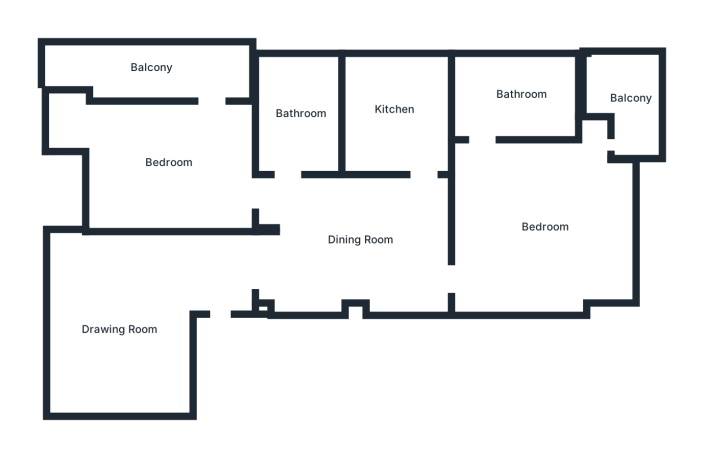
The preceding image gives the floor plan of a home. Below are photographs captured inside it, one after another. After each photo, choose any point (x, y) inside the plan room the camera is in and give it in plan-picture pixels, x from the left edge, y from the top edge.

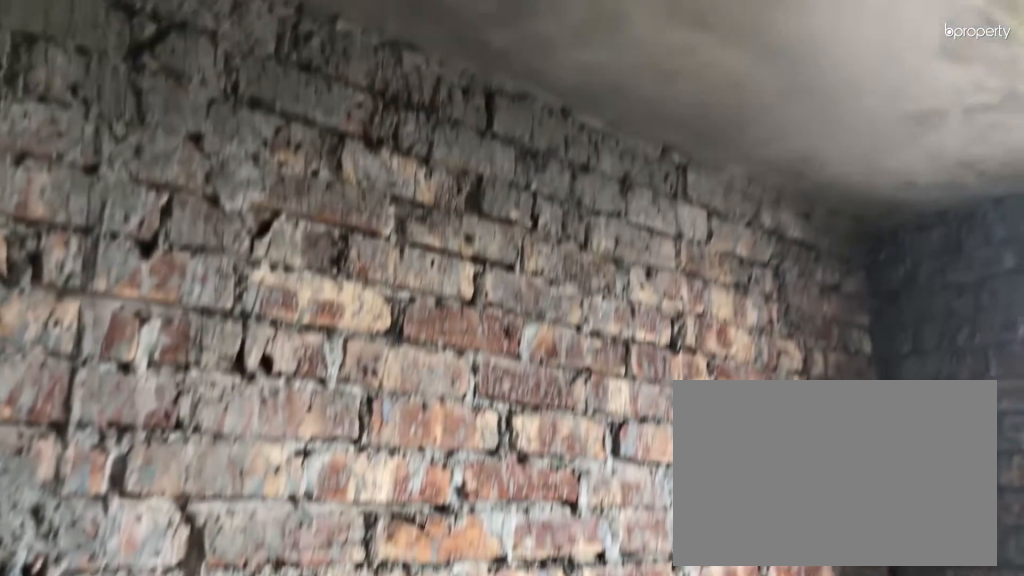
(393, 107)
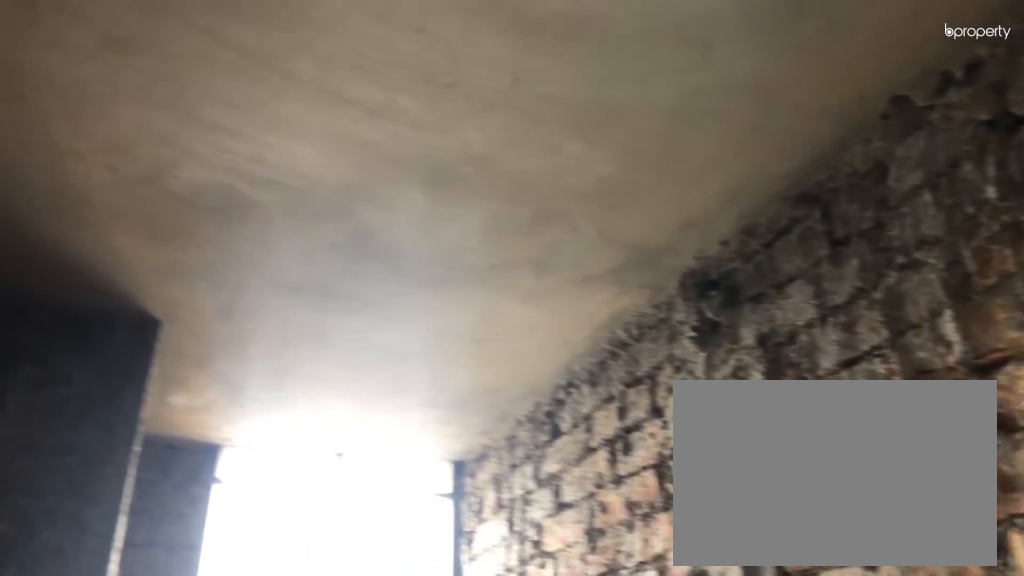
(296, 113)
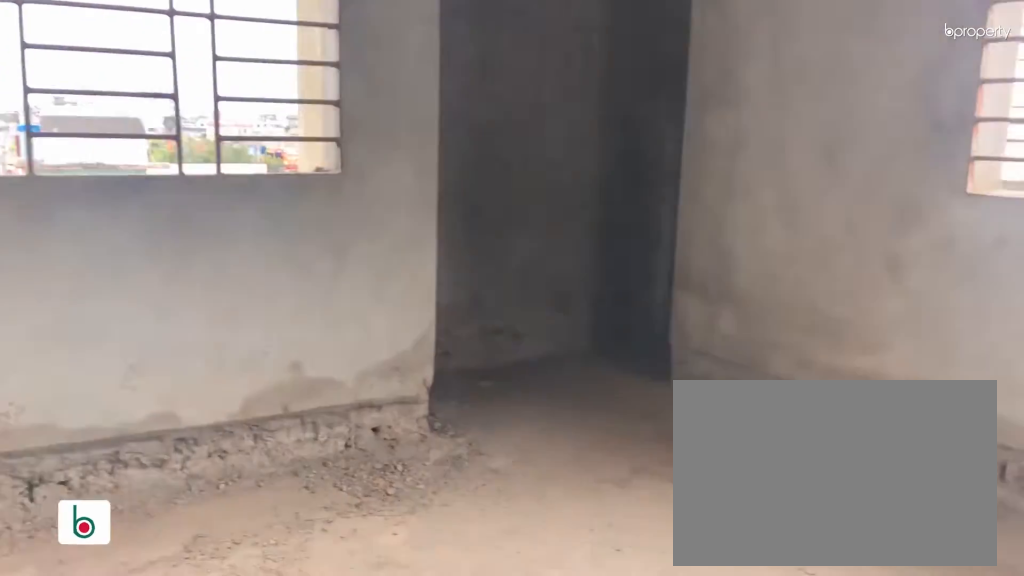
(167, 163)
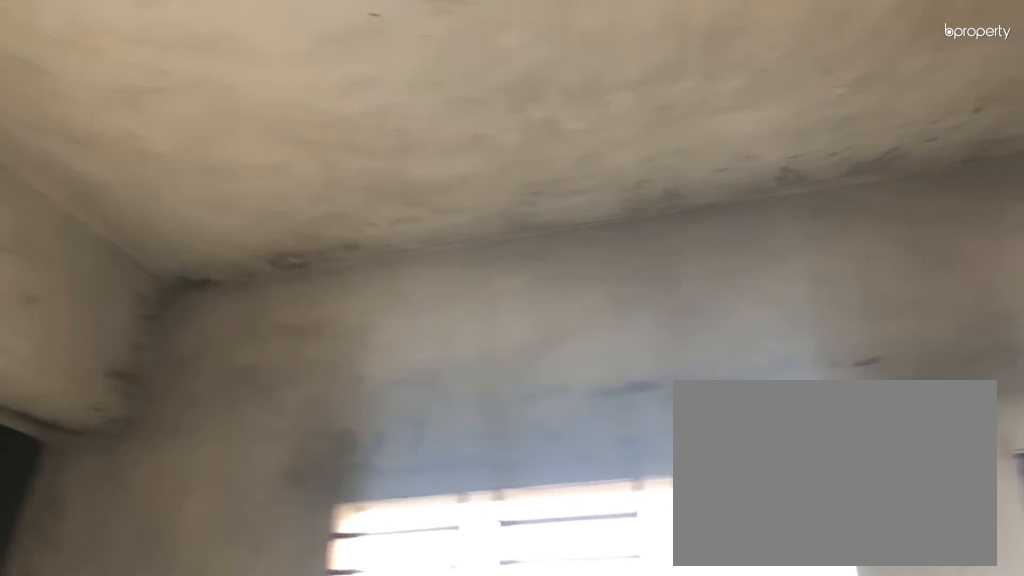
(167, 163)
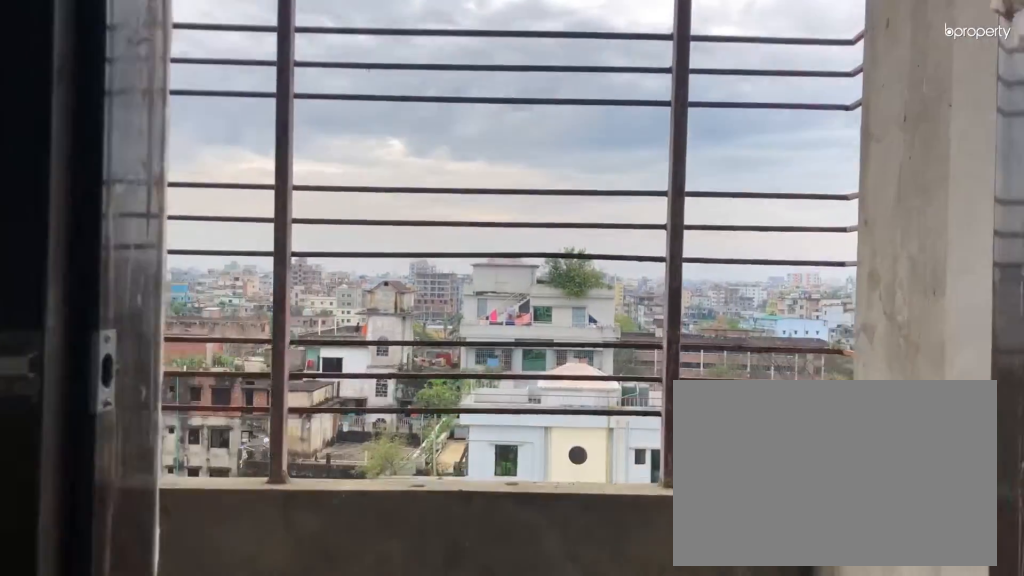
(152, 69)
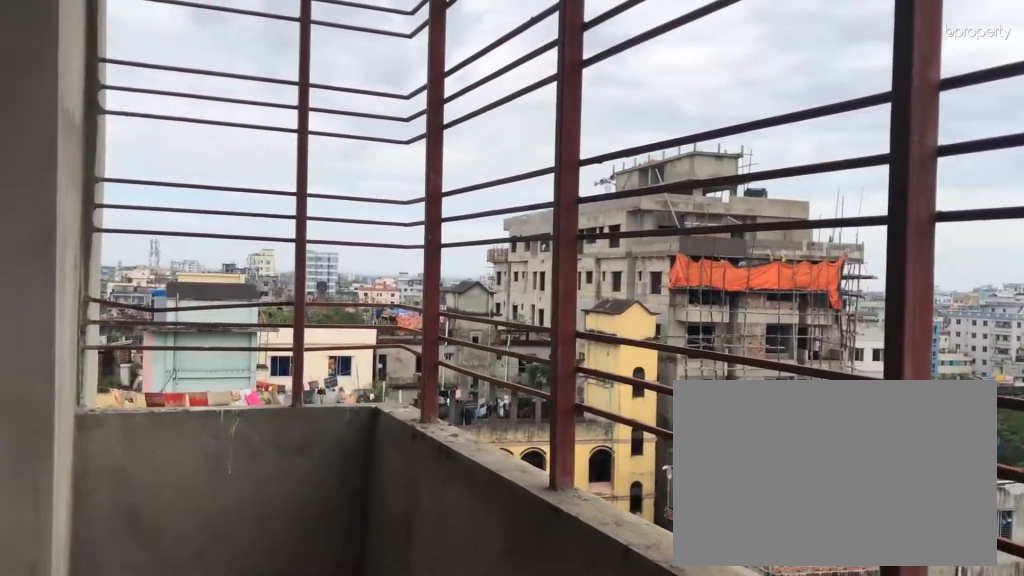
(152, 69)
